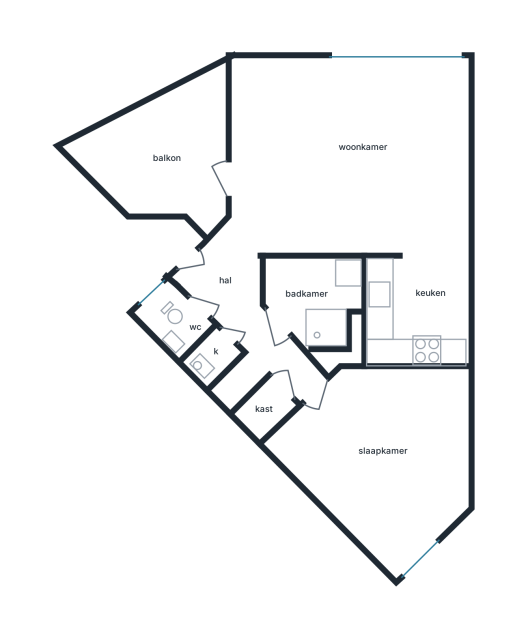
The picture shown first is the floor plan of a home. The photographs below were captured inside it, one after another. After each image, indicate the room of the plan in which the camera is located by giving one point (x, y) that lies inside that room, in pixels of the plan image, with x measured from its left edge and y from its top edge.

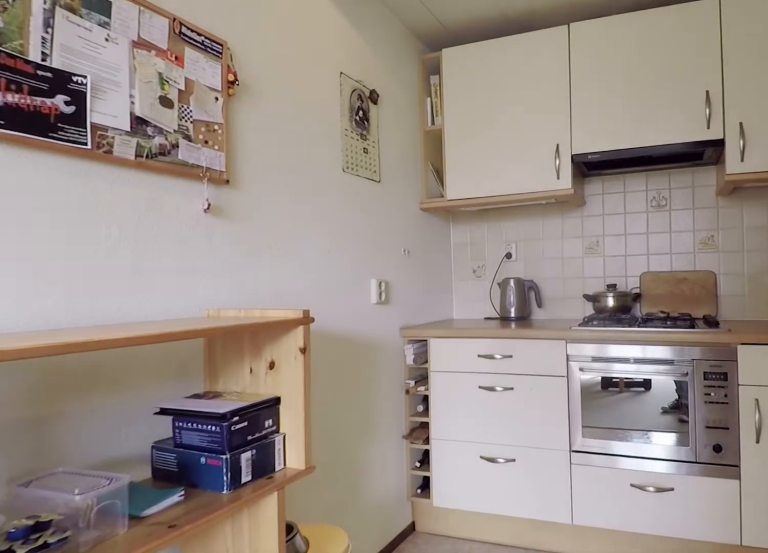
(415, 311)
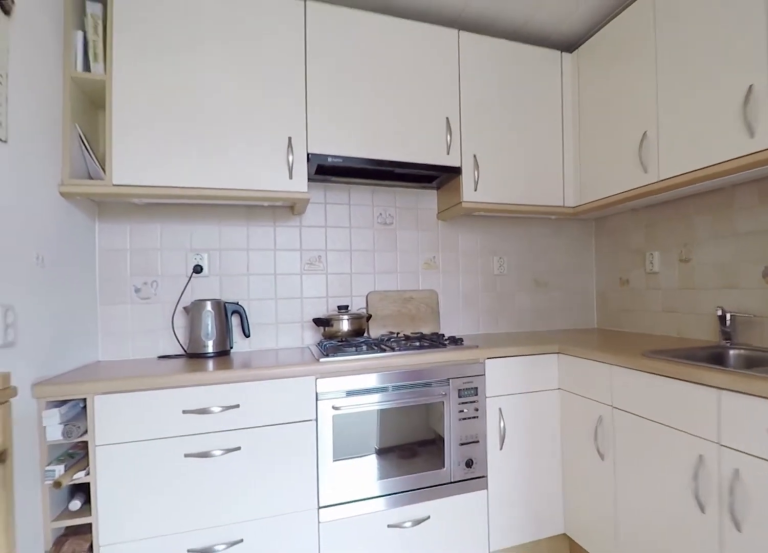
(415, 311)
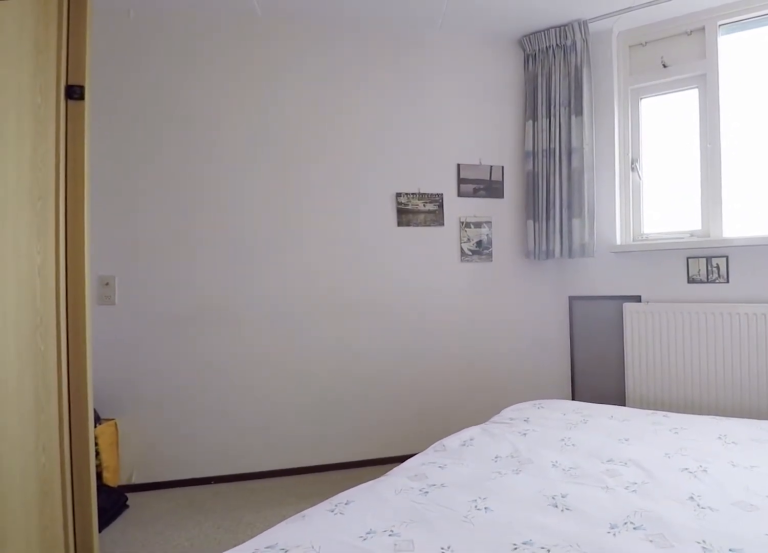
(383, 454)
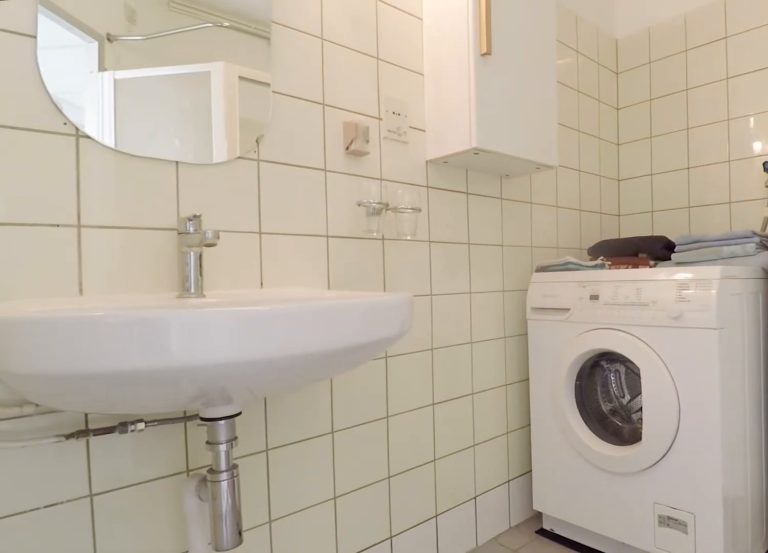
(326, 296)
